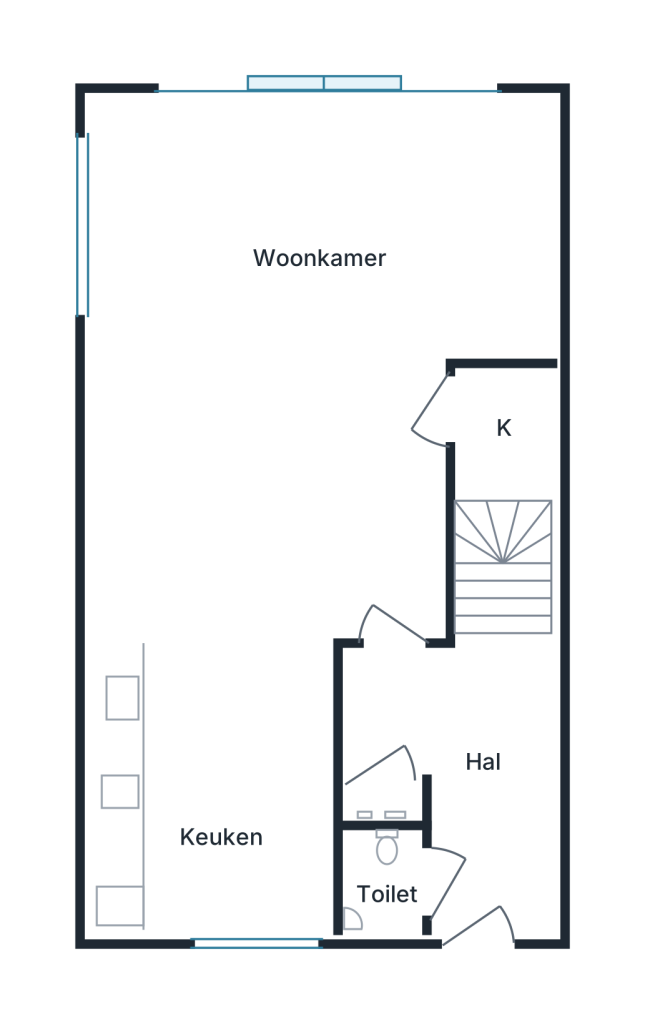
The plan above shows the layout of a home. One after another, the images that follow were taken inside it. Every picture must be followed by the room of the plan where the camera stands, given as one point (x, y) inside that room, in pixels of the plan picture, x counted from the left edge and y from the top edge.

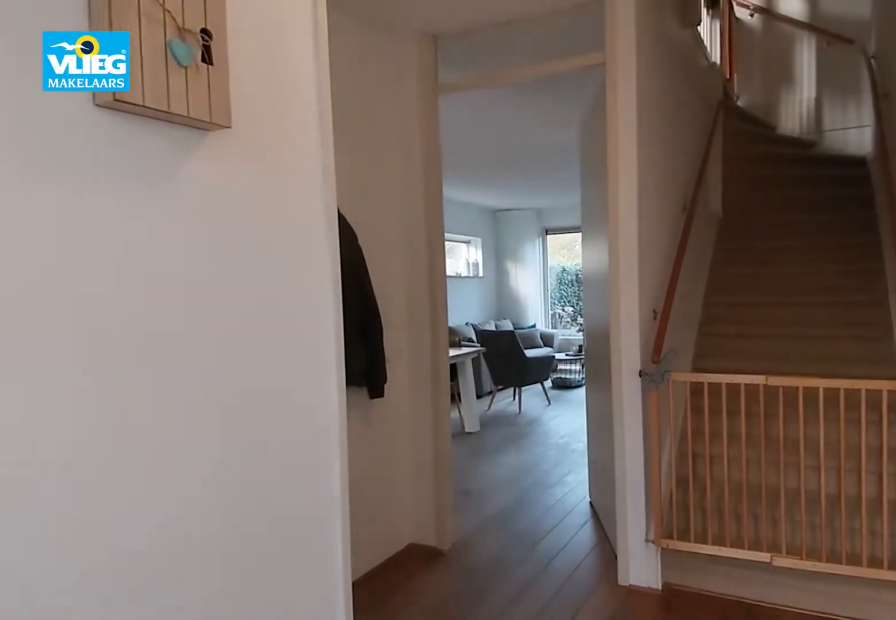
(464, 767)
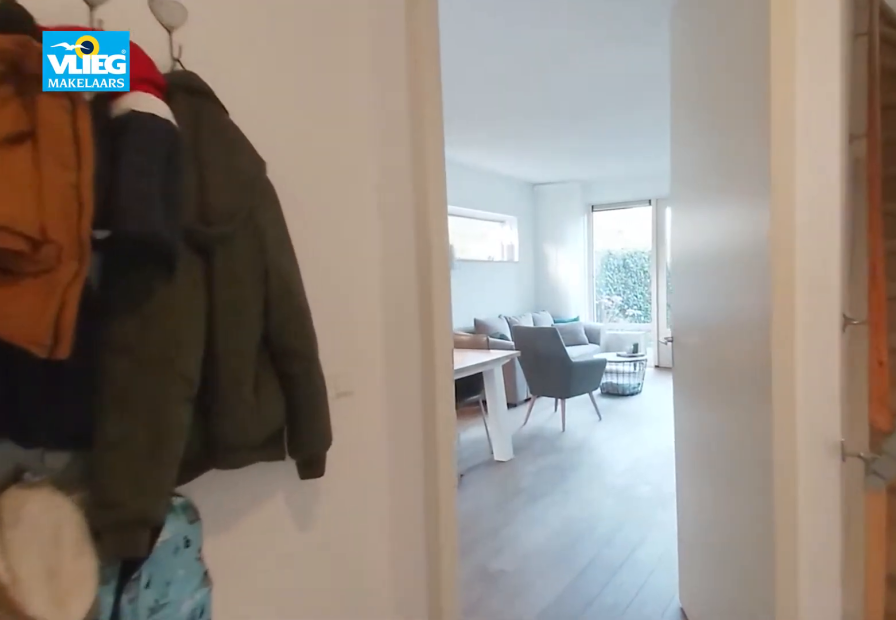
(464, 767)
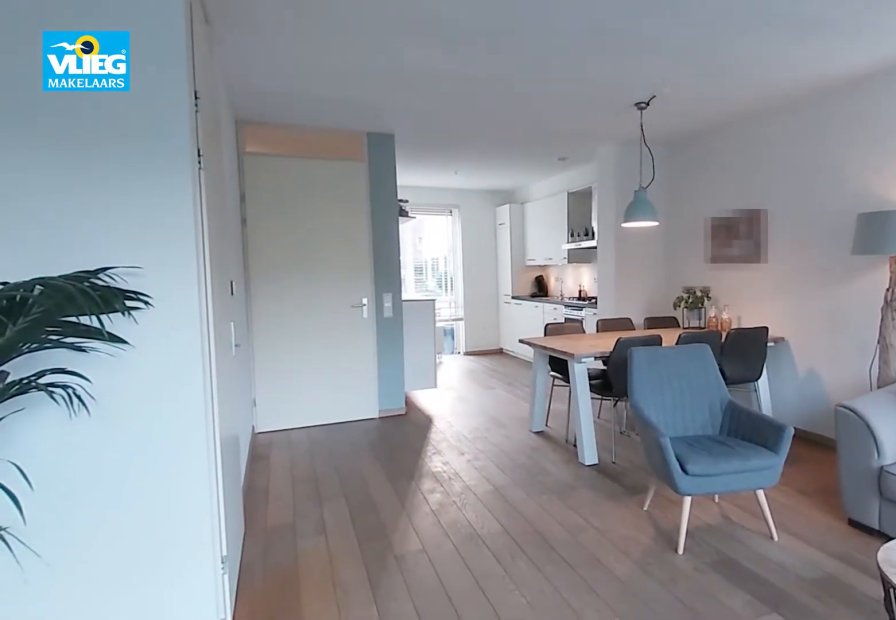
(290, 341)
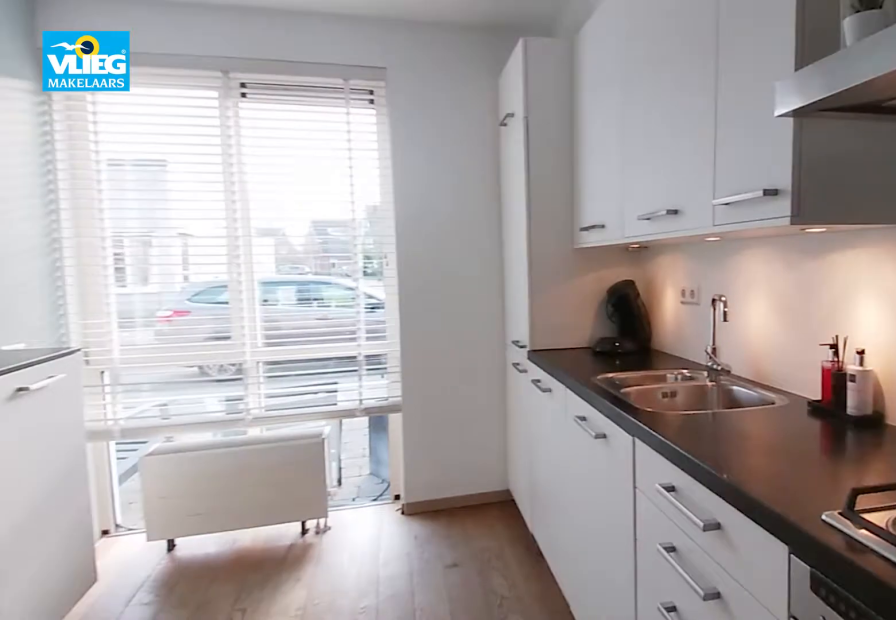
(214, 786)
